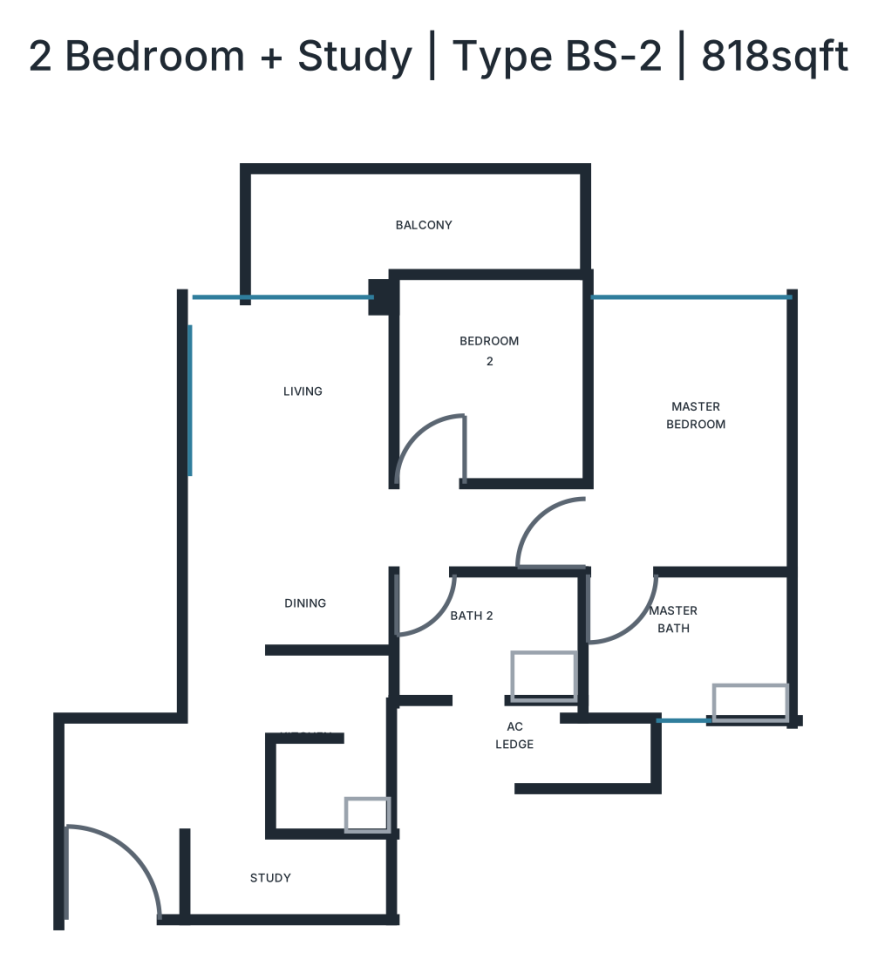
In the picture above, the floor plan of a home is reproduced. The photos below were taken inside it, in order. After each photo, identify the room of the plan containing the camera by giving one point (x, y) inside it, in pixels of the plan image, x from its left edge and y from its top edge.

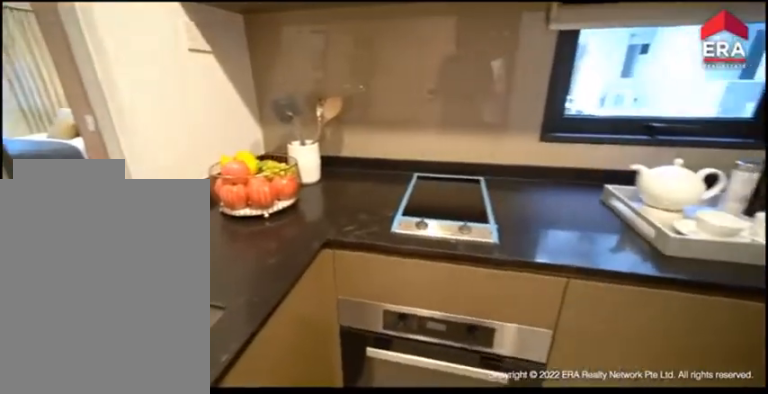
(326, 733)
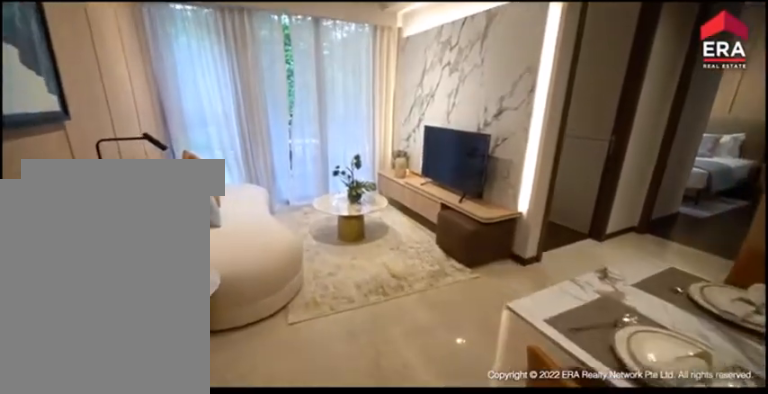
(286, 477)
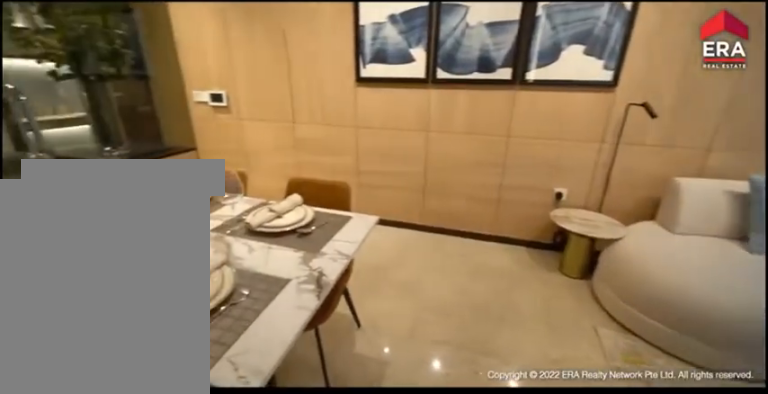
(285, 477)
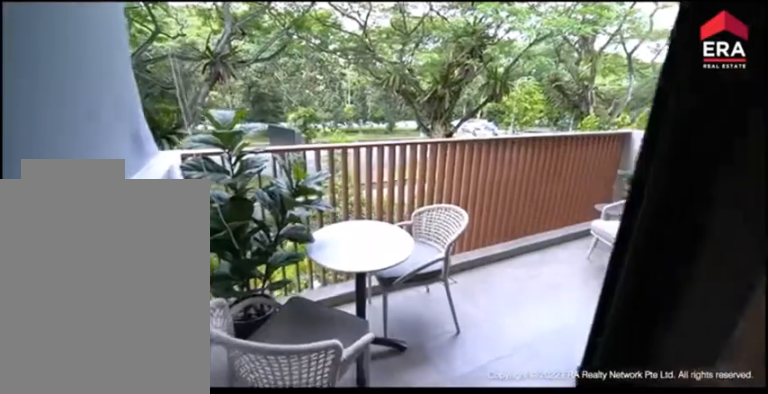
(405, 231)
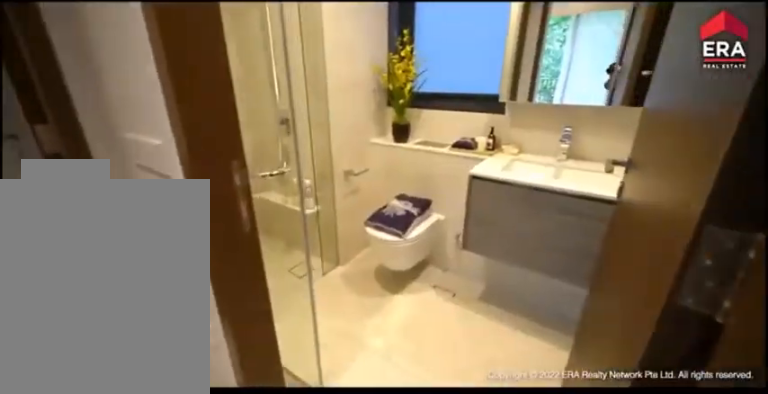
(472, 627)
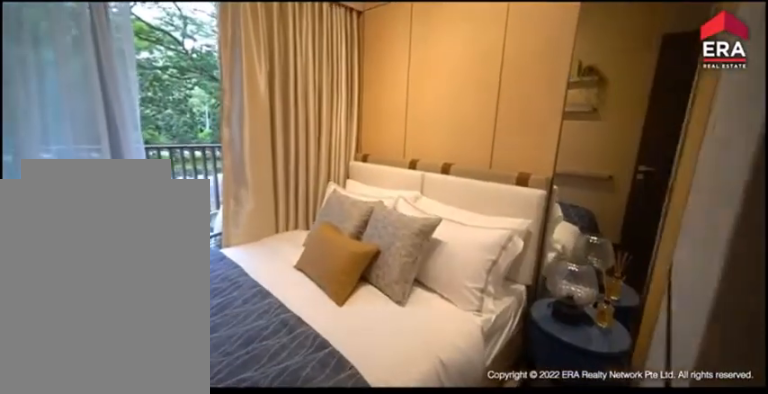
(485, 382)
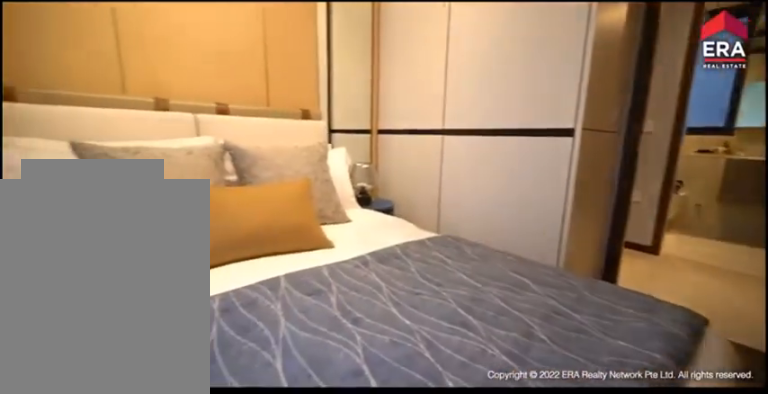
(485, 381)
